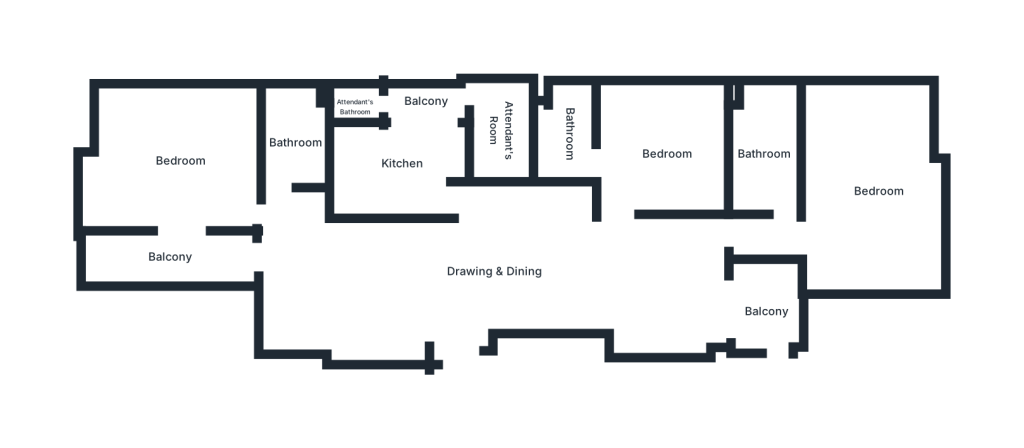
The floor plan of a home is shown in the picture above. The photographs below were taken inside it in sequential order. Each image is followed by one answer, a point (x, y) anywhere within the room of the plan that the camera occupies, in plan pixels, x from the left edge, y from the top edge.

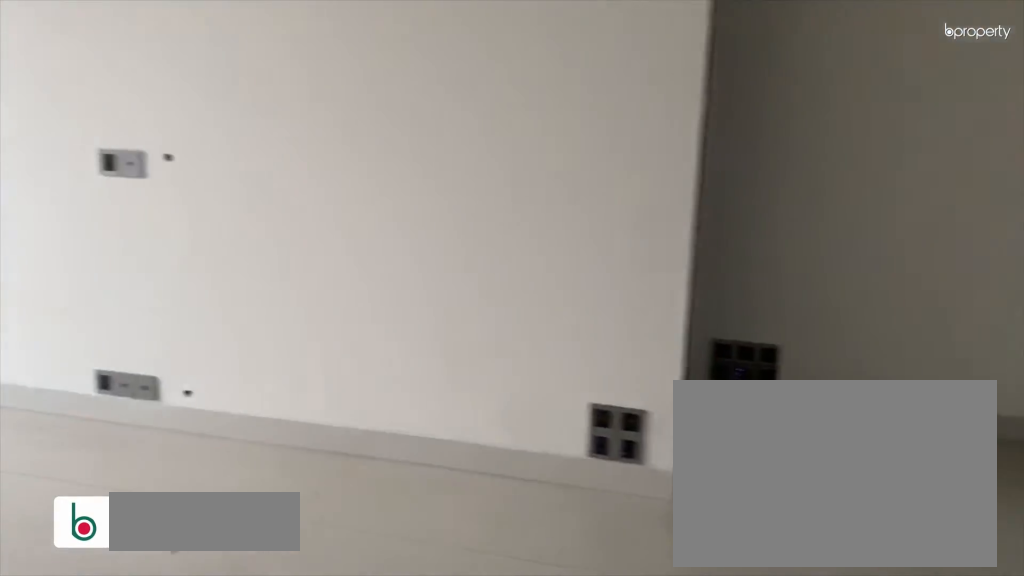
(455, 308)
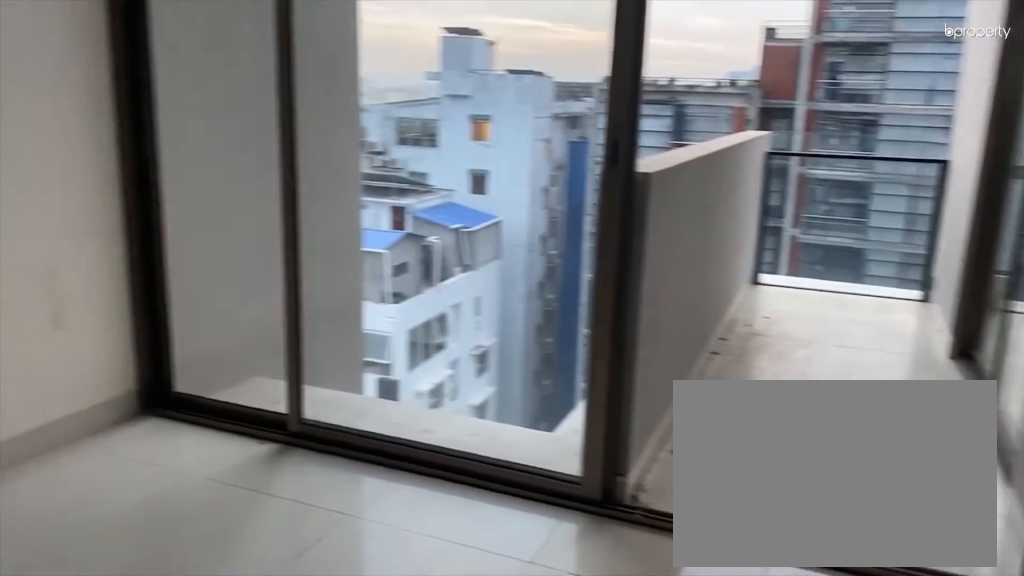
(323, 282)
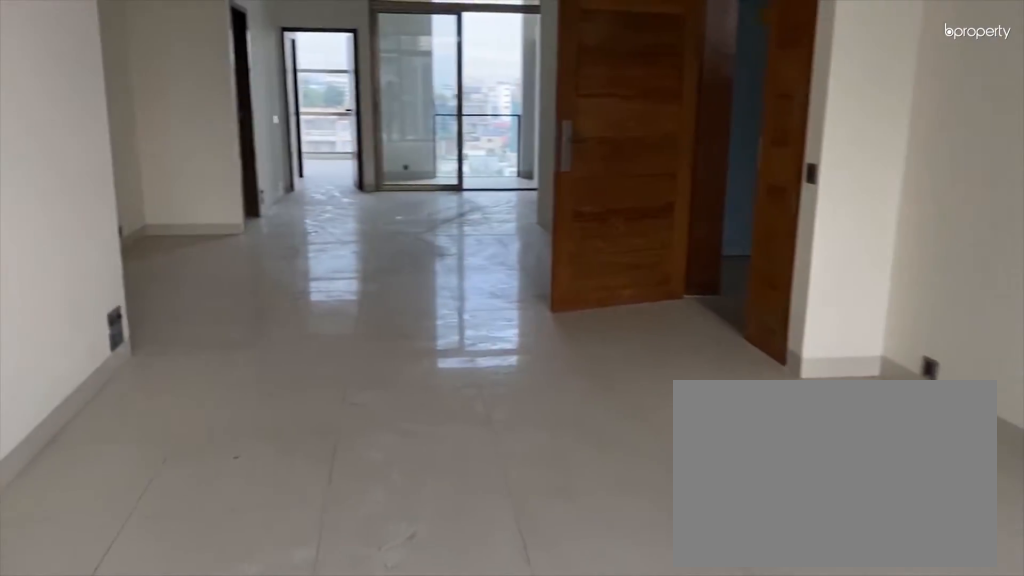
(323, 282)
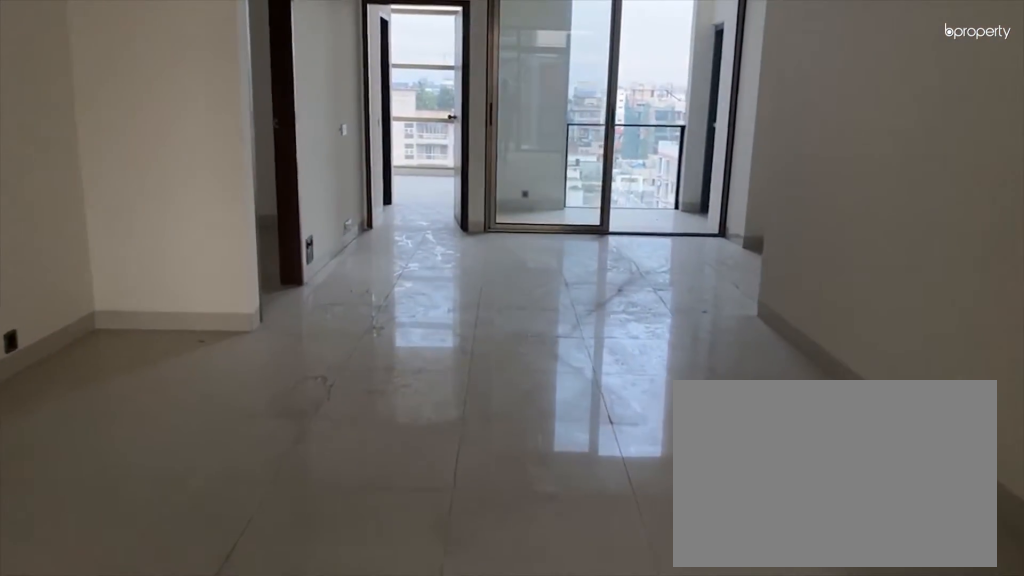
(464, 283)
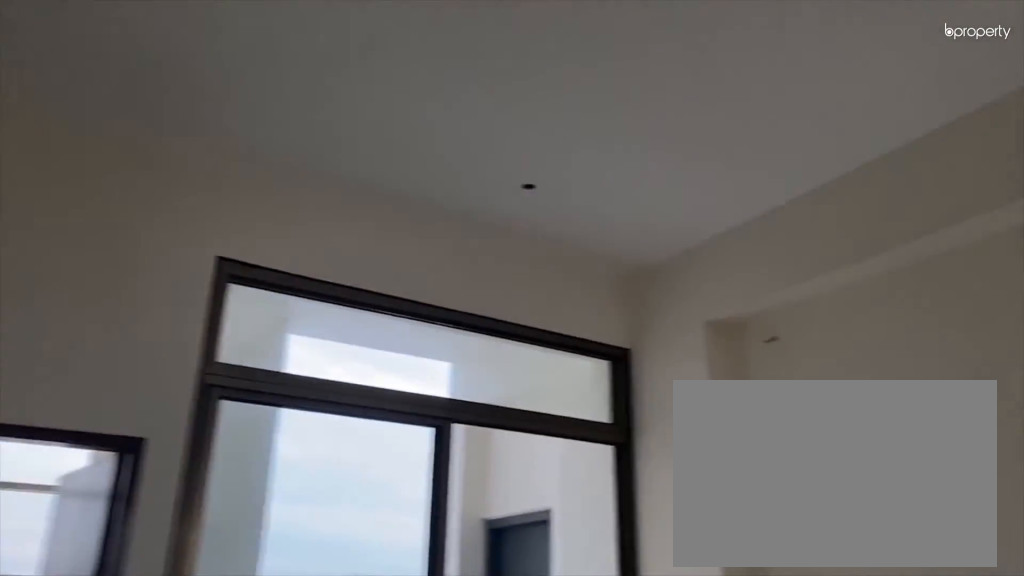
(645, 282)
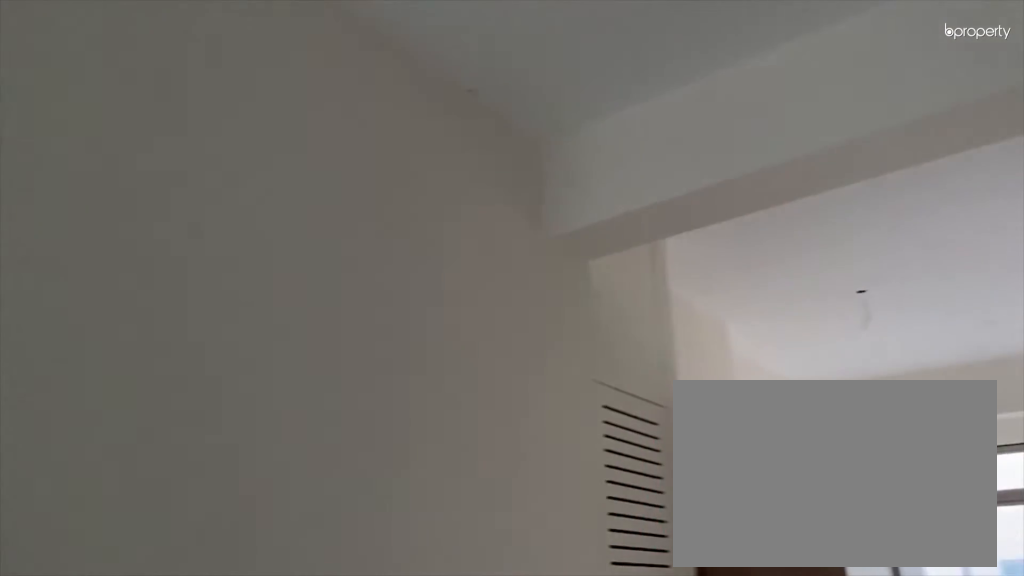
(645, 282)
